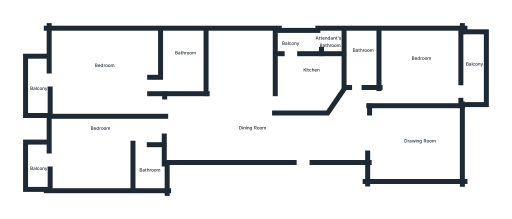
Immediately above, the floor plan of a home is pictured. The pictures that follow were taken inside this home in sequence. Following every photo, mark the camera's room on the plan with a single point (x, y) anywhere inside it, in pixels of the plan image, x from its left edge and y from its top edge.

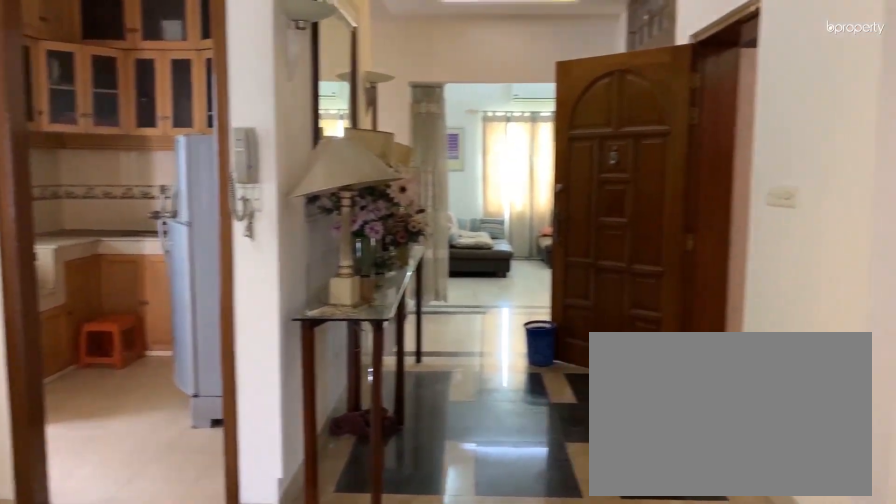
(239, 125)
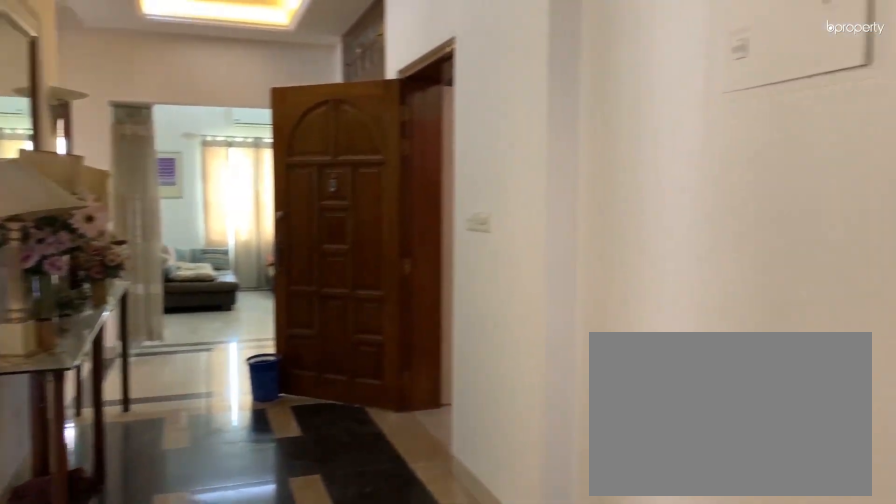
(239, 125)
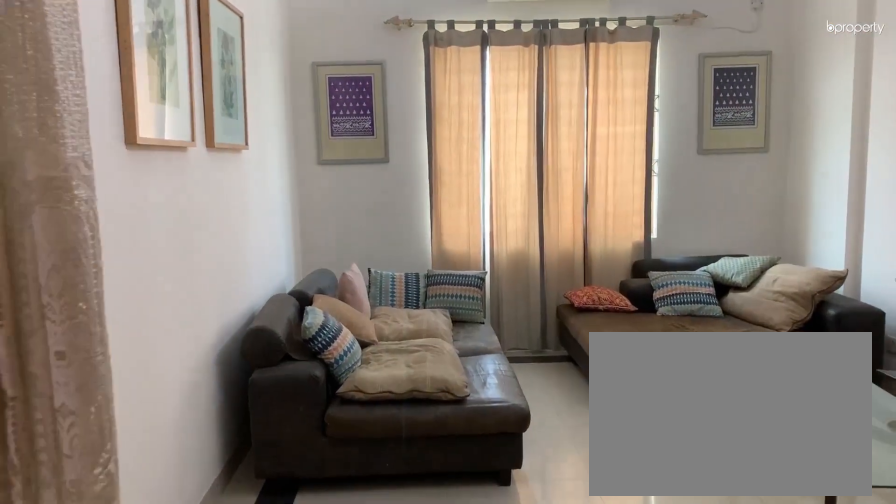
(418, 144)
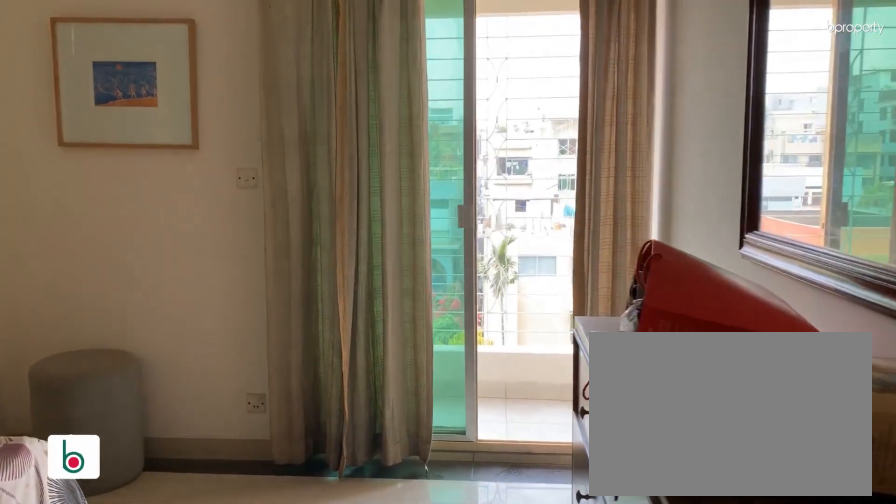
(426, 73)
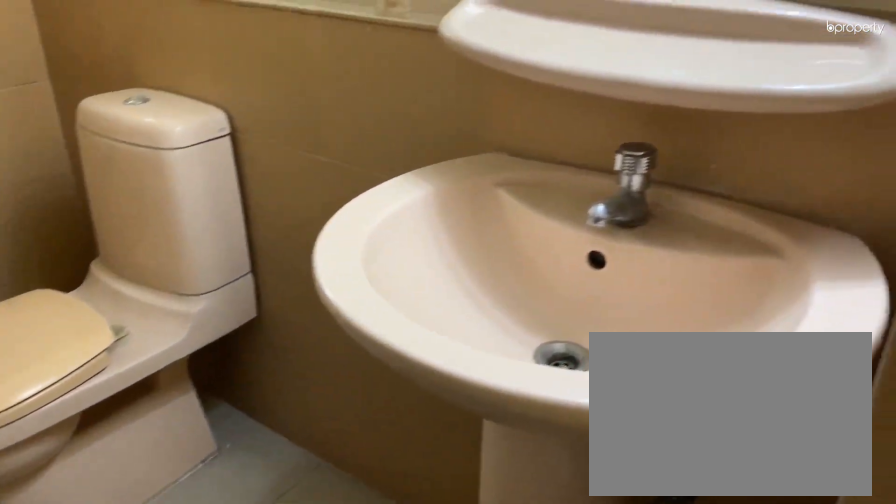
(361, 65)
